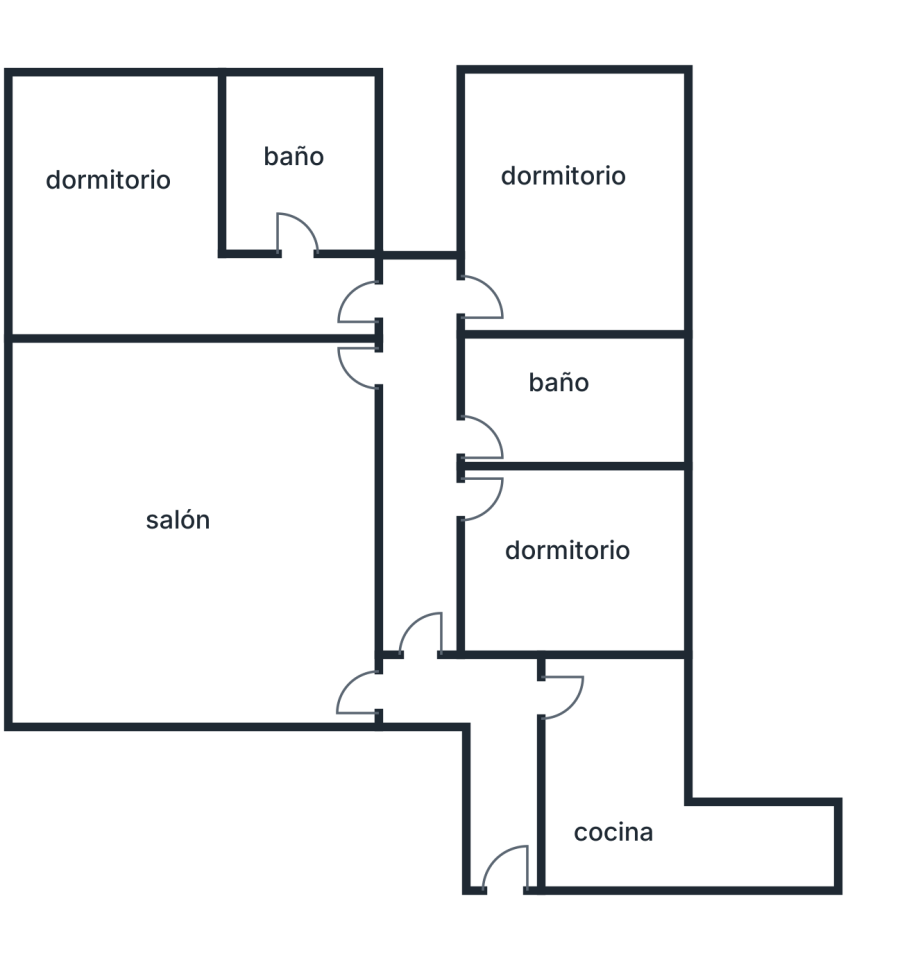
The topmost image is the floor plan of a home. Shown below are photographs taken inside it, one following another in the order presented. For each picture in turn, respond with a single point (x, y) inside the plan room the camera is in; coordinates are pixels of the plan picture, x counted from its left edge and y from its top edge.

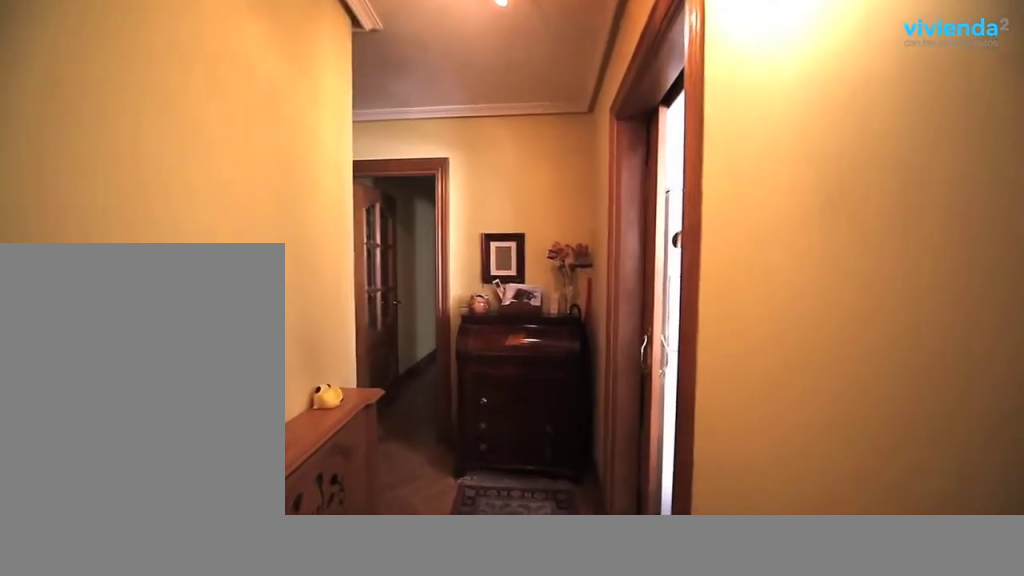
(478, 749)
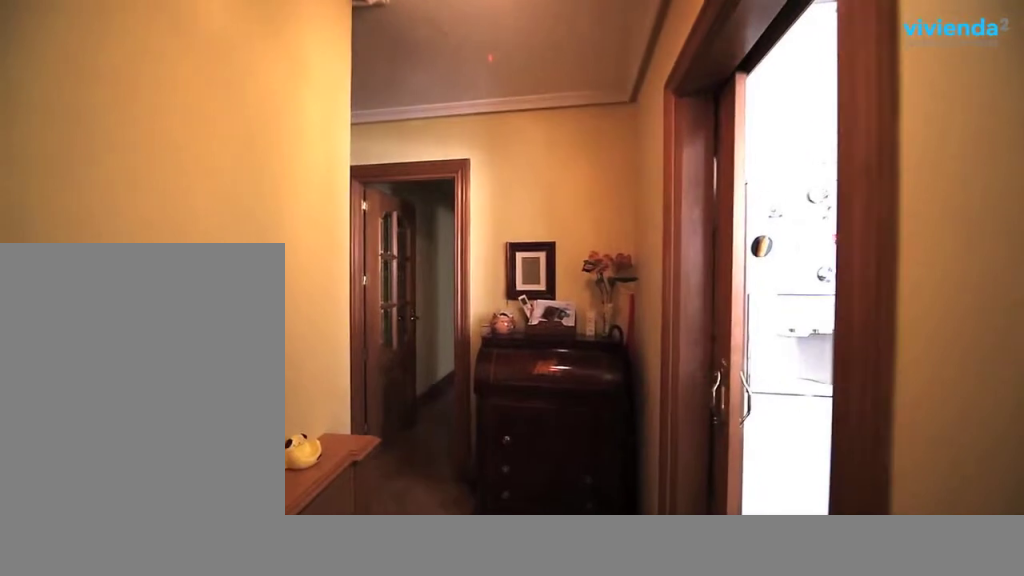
(493, 747)
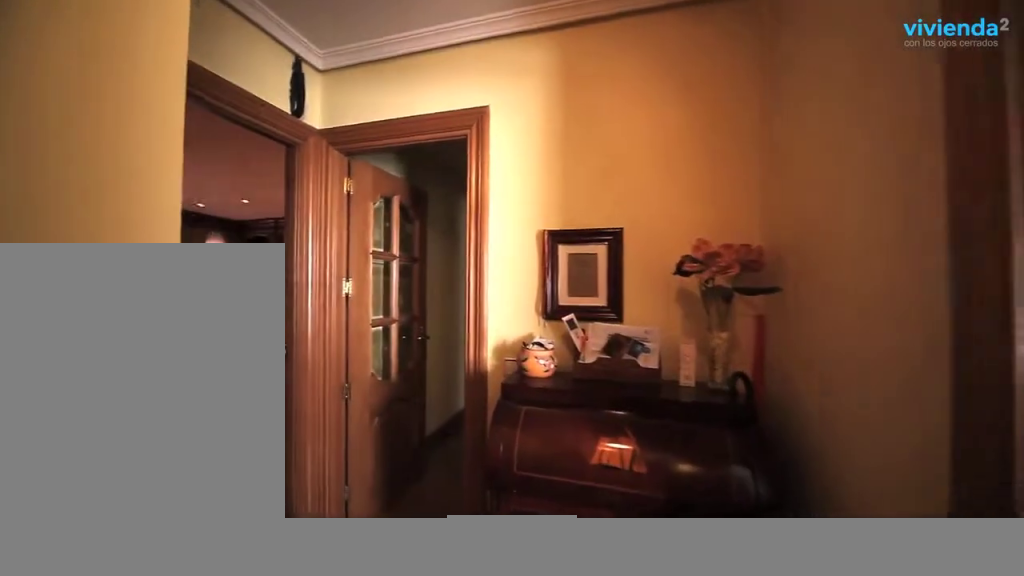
(497, 711)
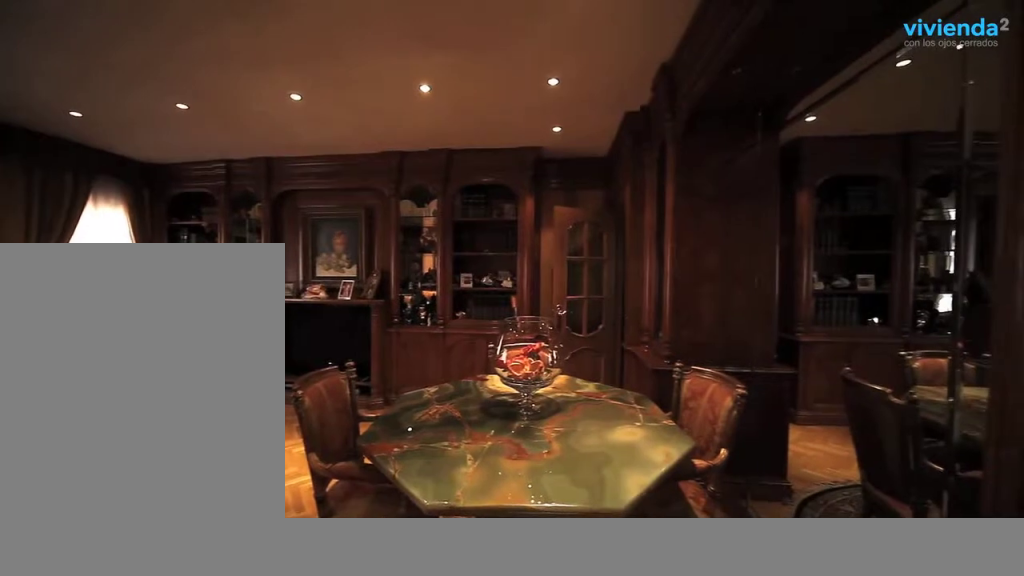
(229, 624)
